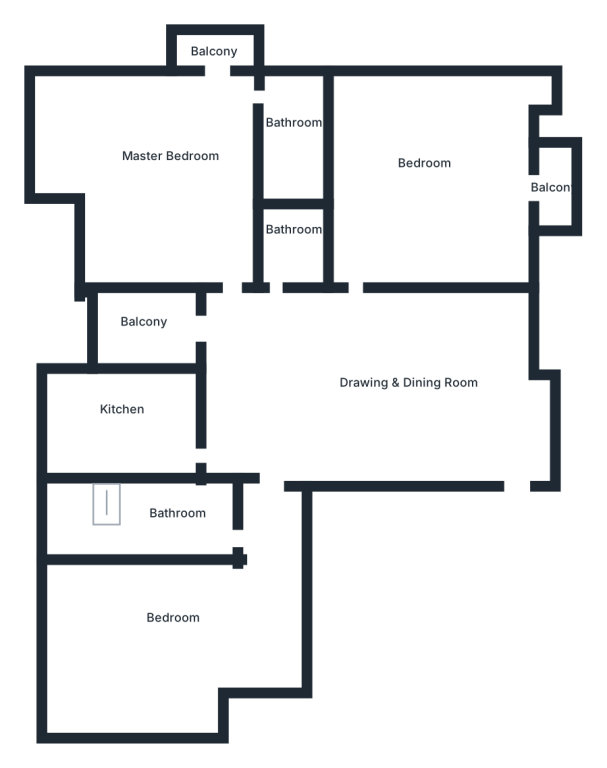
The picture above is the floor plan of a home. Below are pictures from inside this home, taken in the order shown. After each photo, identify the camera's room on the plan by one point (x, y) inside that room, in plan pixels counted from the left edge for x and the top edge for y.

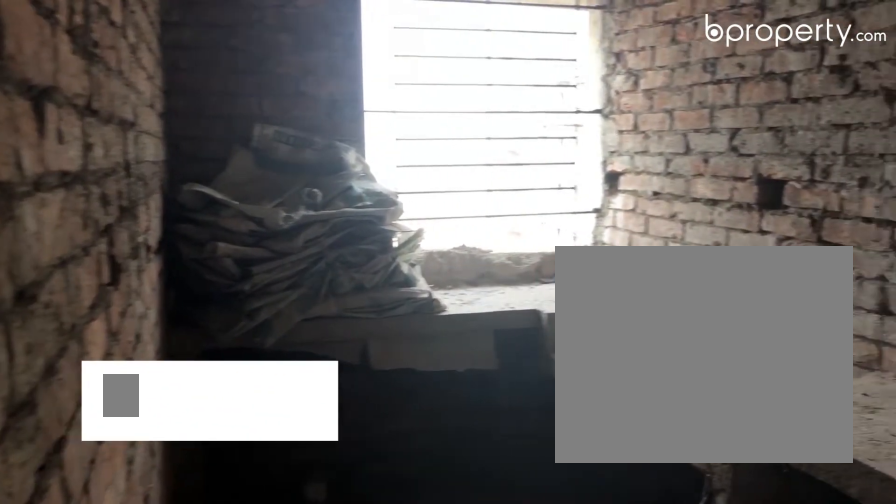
(123, 422)
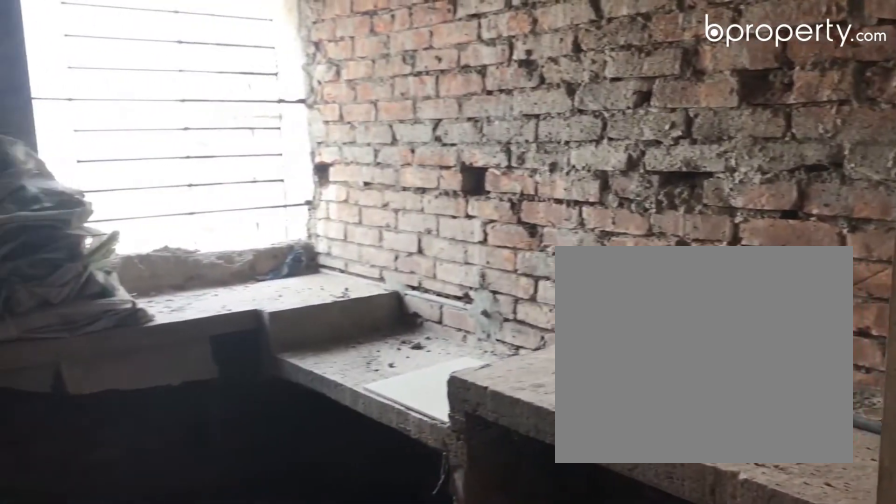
(123, 422)
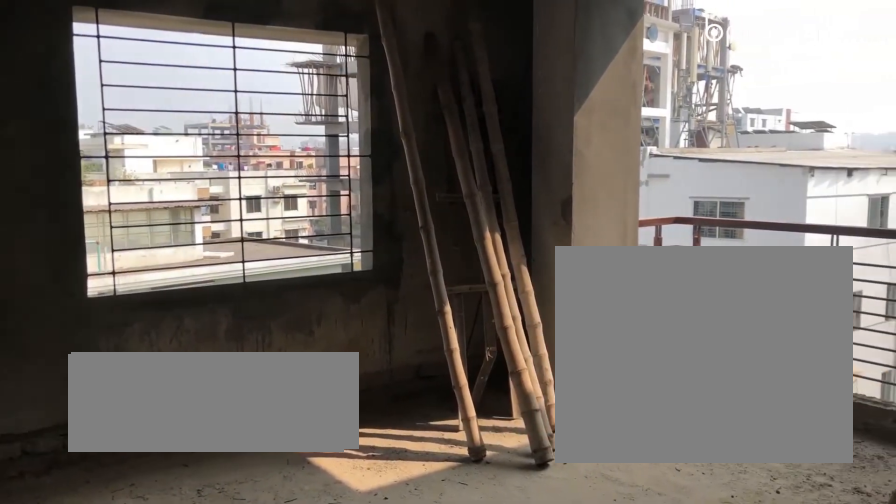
(414, 171)
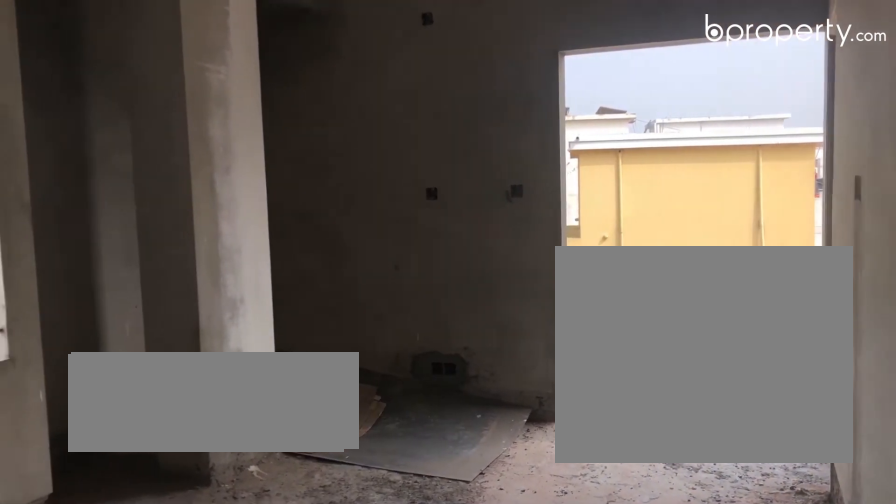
(163, 187)
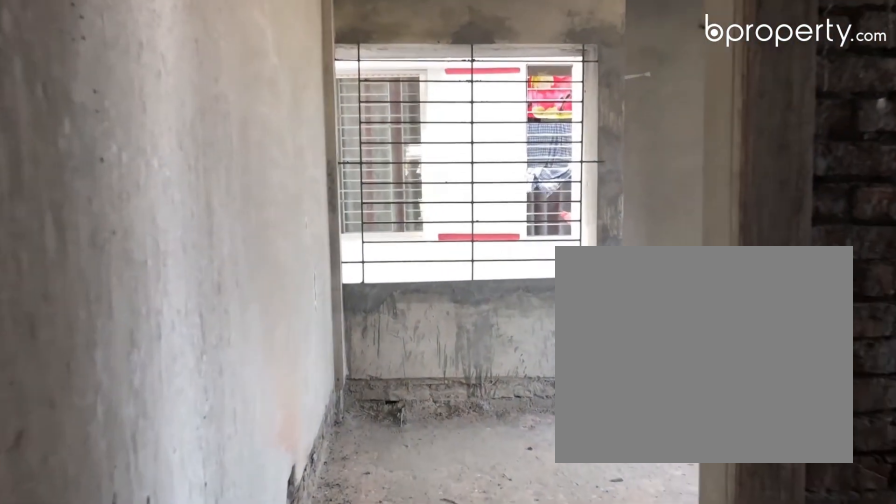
(273, 499)
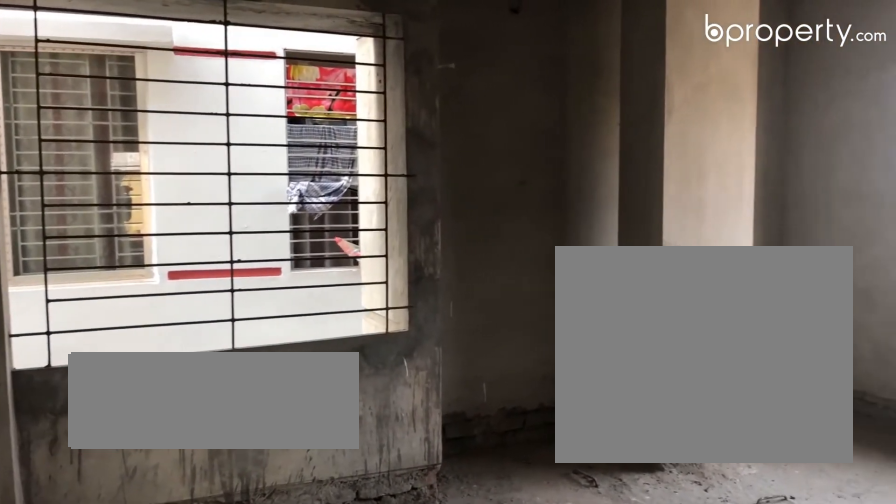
(184, 624)
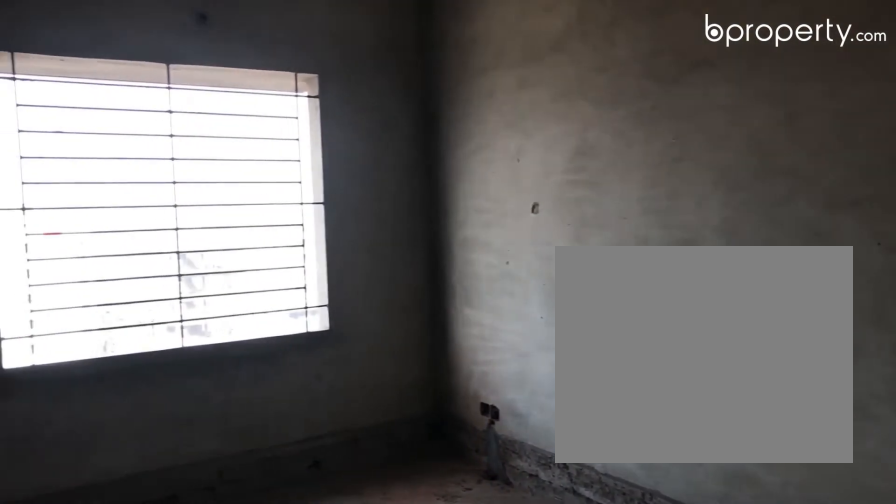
(183, 624)
